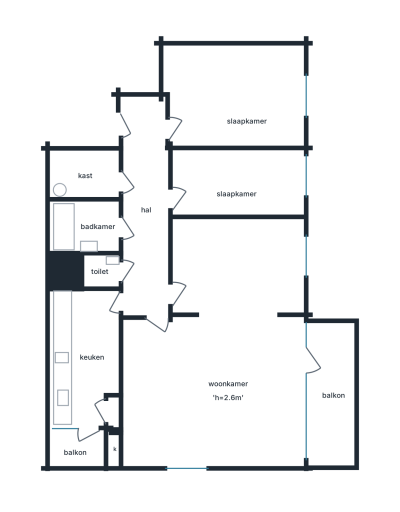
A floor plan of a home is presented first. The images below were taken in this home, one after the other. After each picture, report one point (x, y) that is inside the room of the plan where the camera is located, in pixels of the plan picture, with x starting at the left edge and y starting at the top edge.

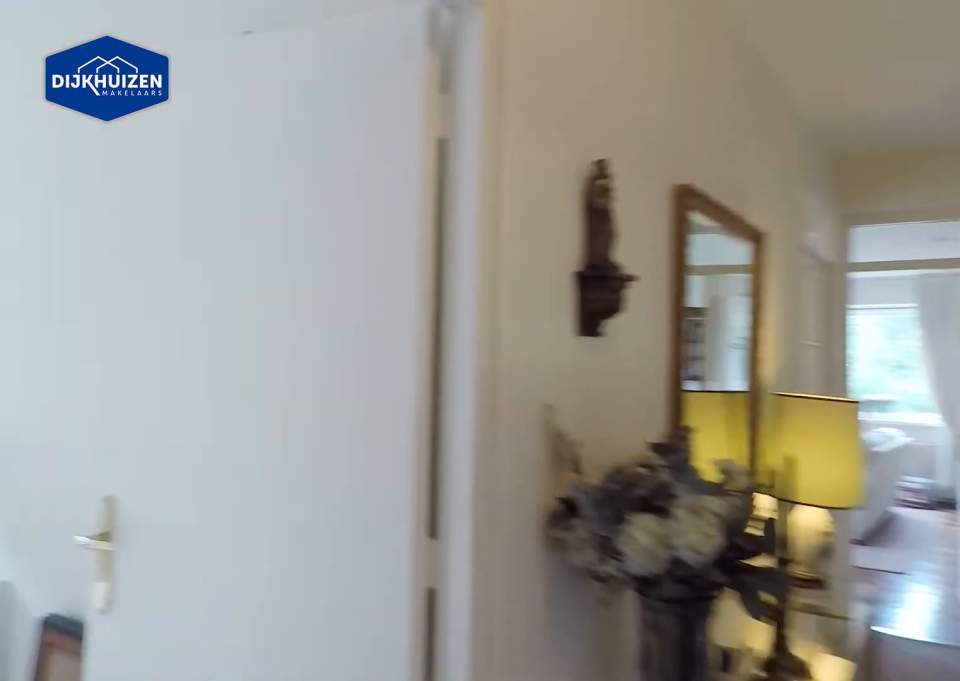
(146, 210)
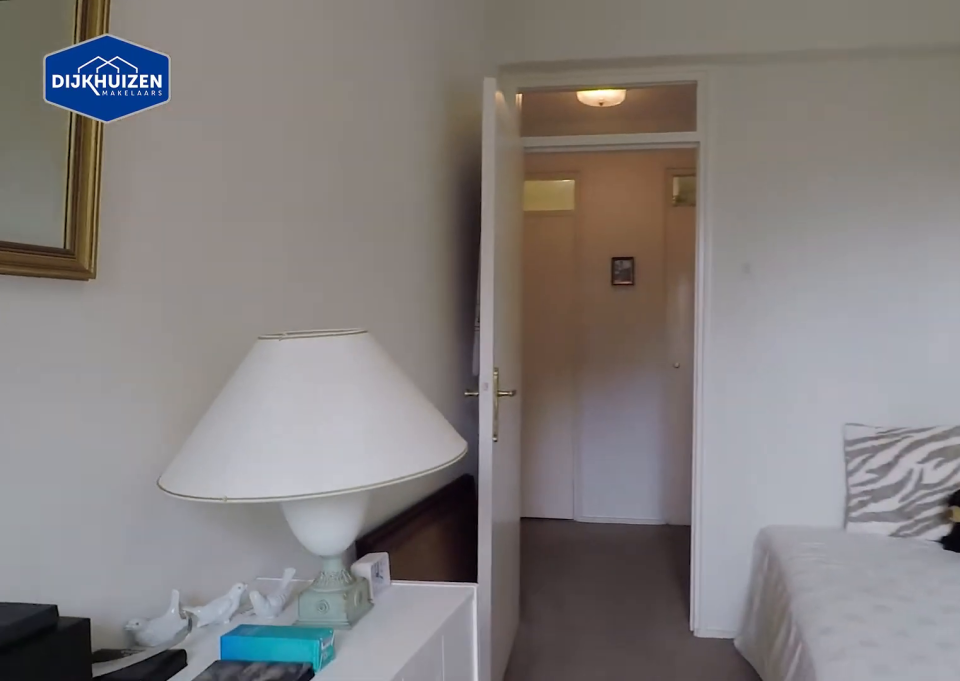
(237, 184)
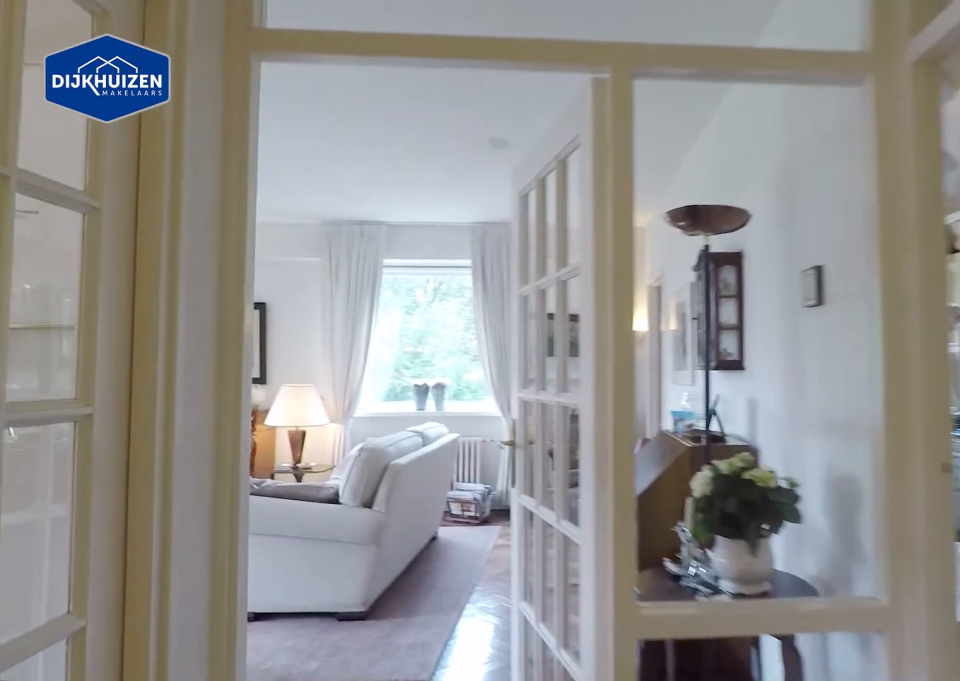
(146, 210)
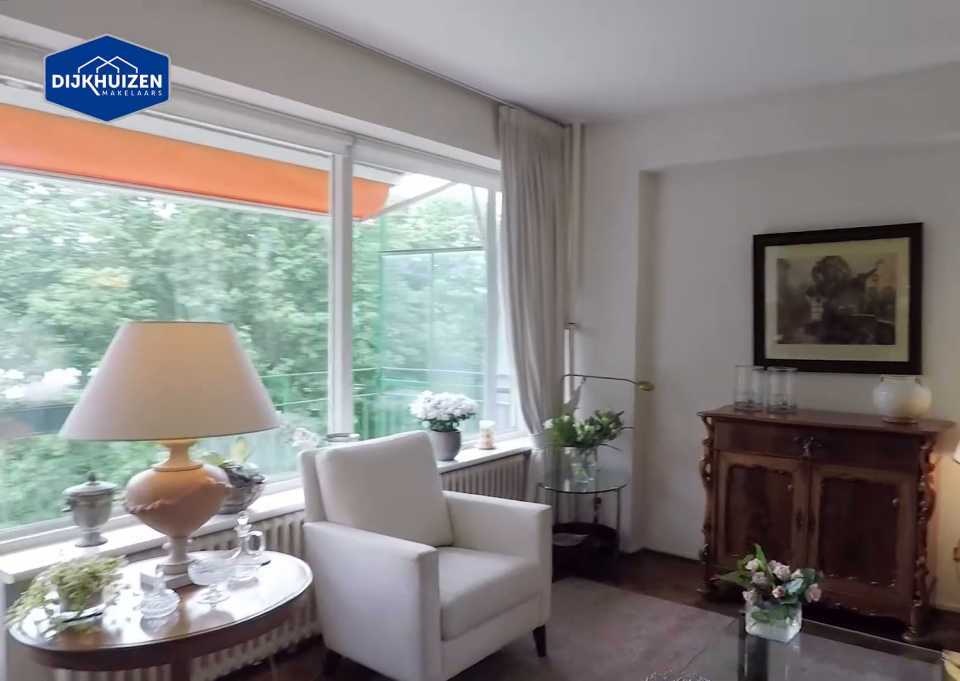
(219, 351)
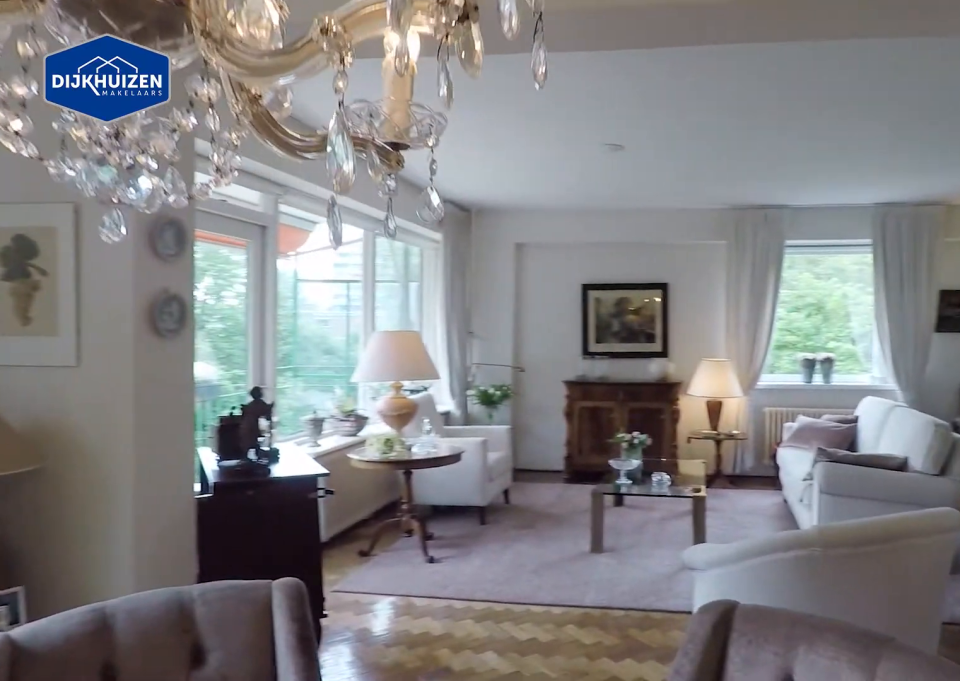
(219, 351)
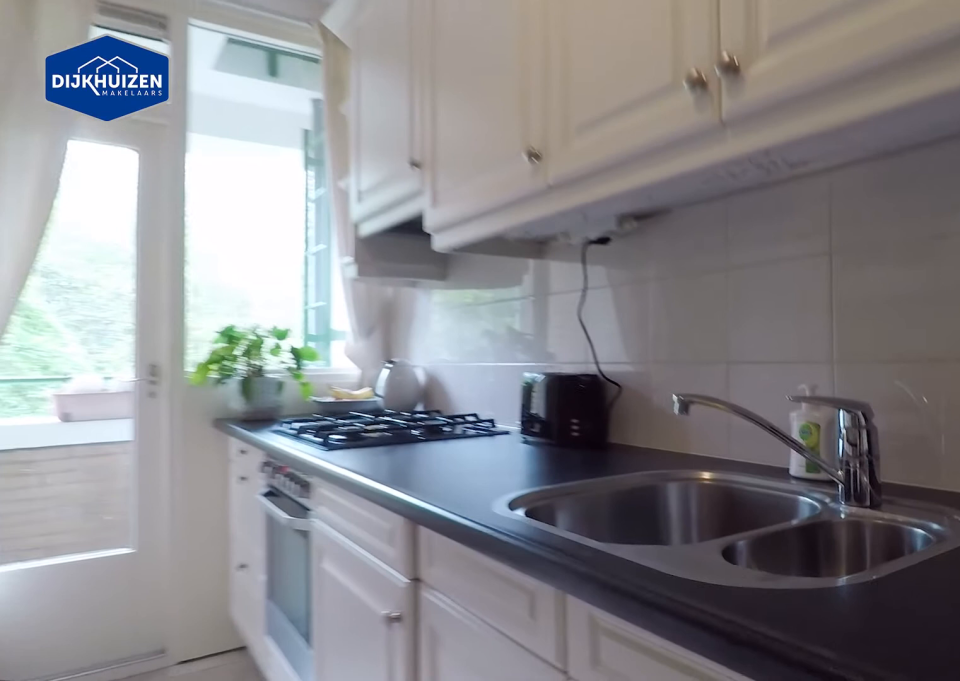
(80, 356)
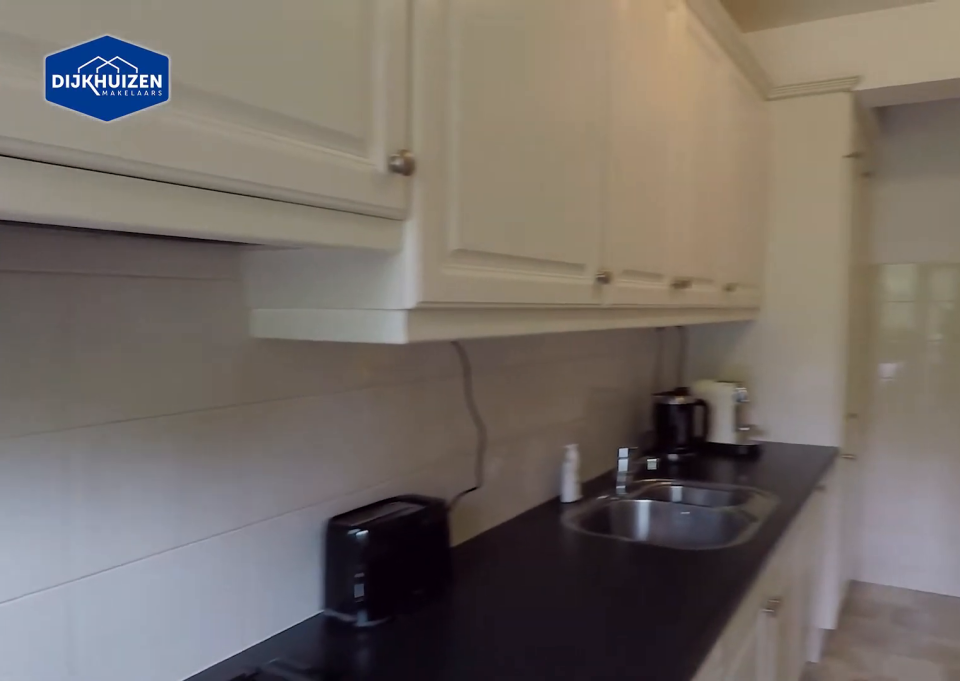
(80, 356)
